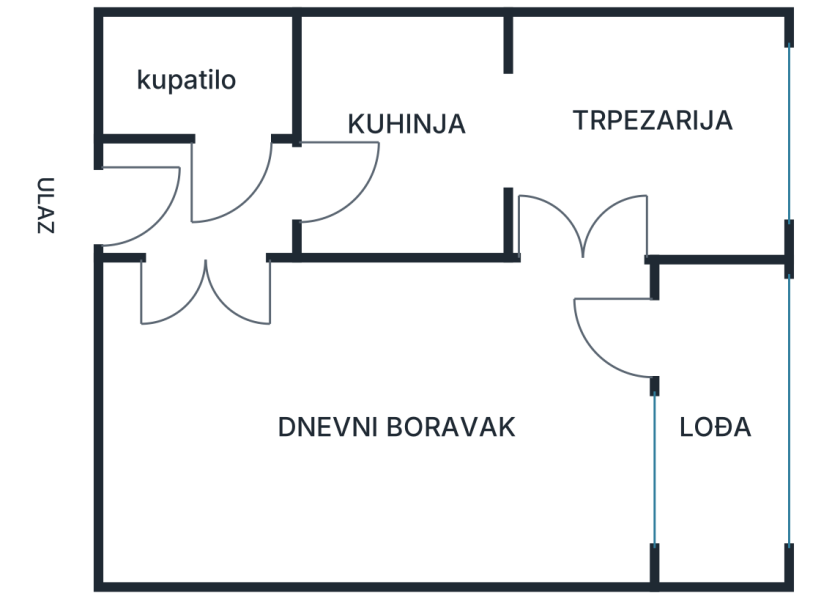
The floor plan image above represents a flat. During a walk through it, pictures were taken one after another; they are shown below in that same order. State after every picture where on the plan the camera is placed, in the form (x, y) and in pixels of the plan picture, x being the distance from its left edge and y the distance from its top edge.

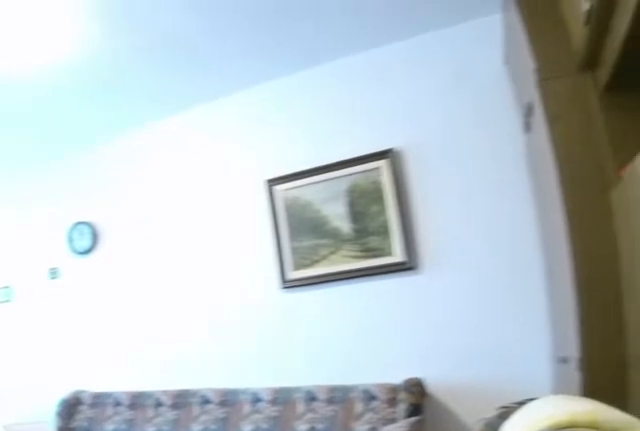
(184, 236)
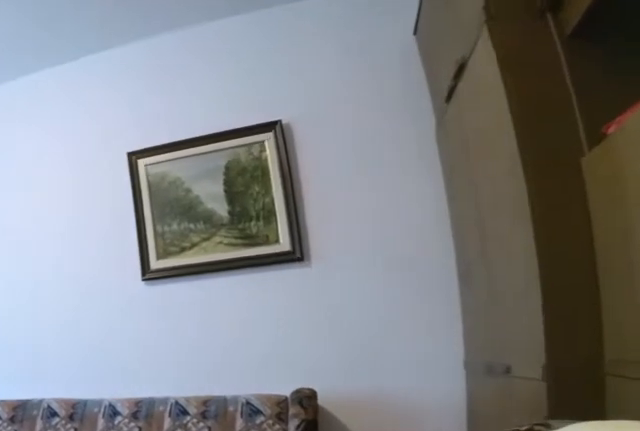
(219, 301)
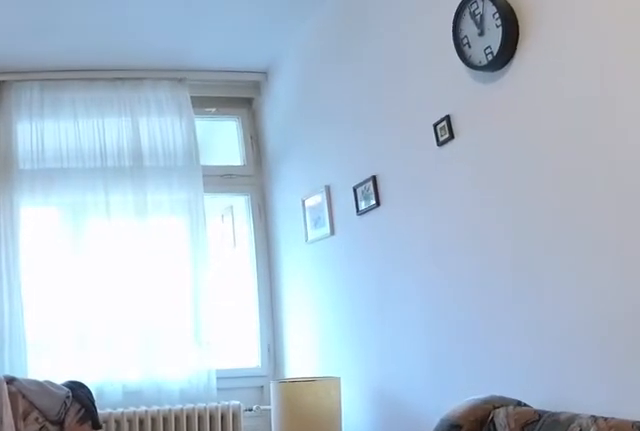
(294, 399)
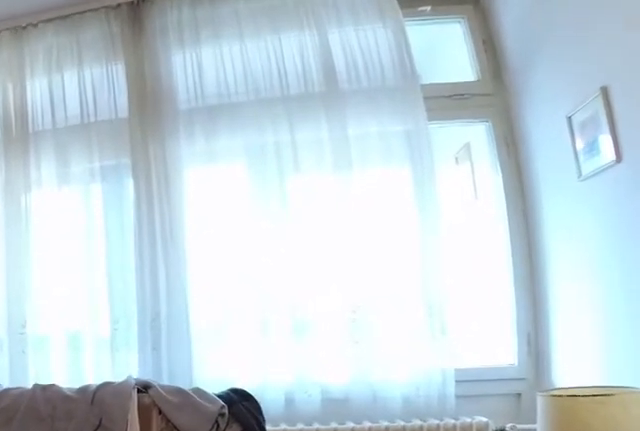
(412, 399)
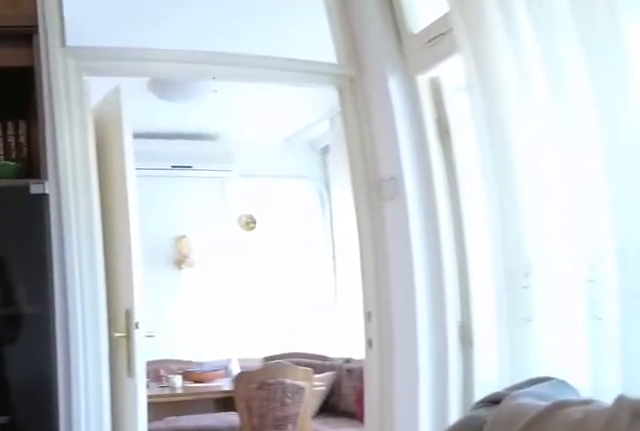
(508, 424)
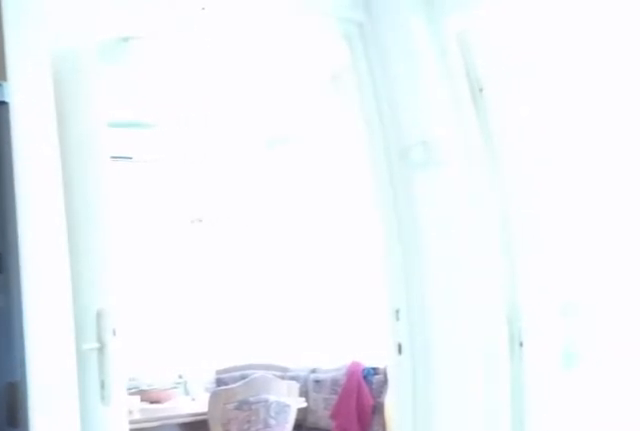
(530, 385)
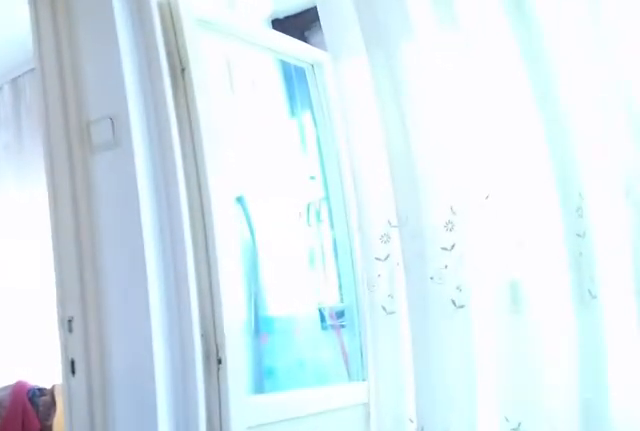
(551, 366)
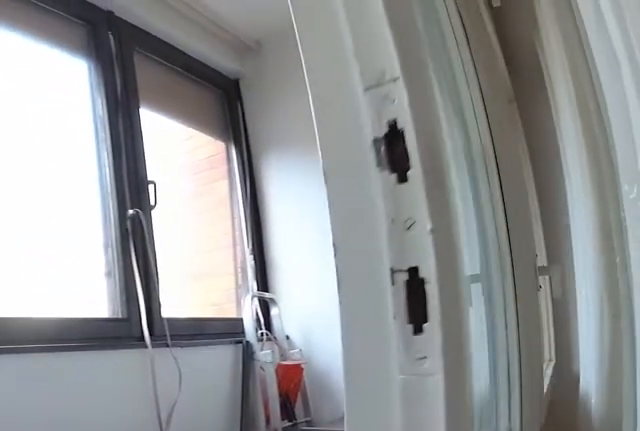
(665, 332)
